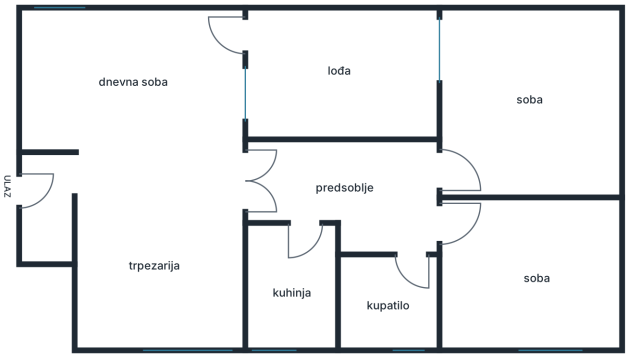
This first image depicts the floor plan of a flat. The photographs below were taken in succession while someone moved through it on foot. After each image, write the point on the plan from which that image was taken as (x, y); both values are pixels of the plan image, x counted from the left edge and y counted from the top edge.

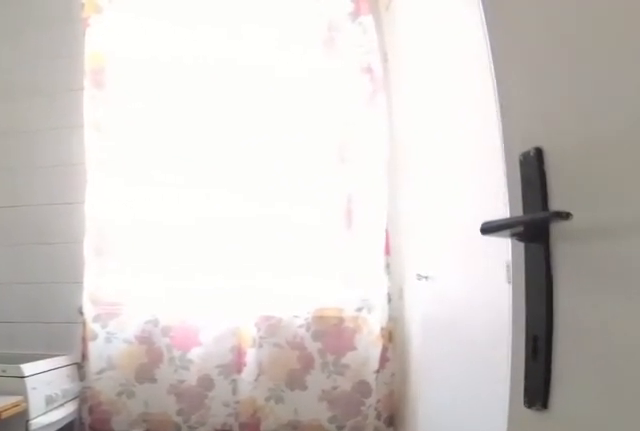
(292, 214)
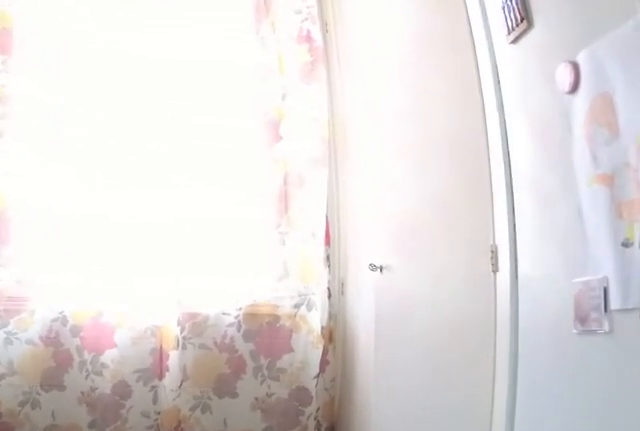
(292, 235)
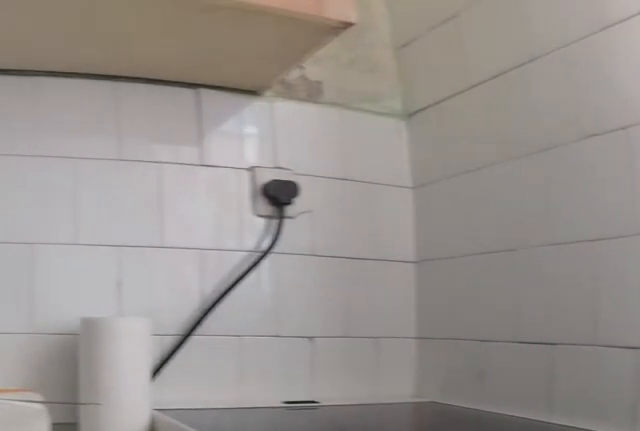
(279, 333)
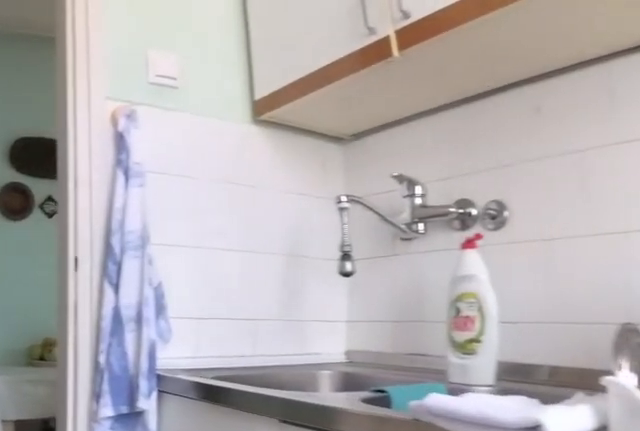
(293, 333)
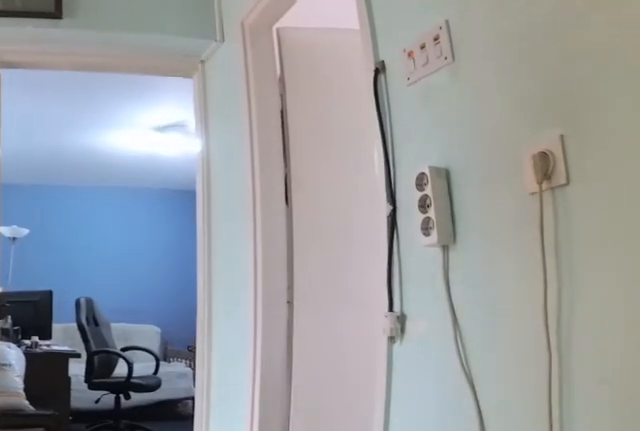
(317, 194)
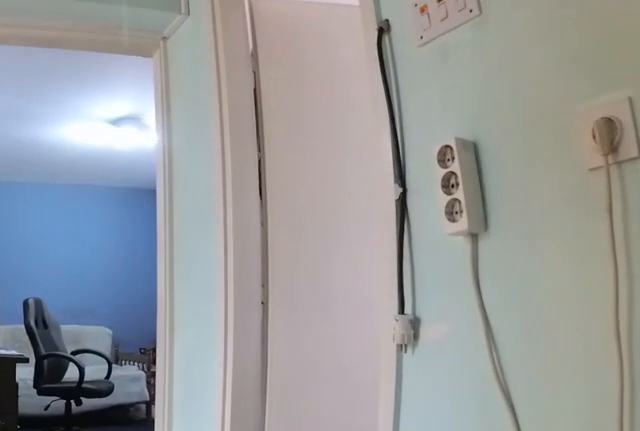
(327, 198)
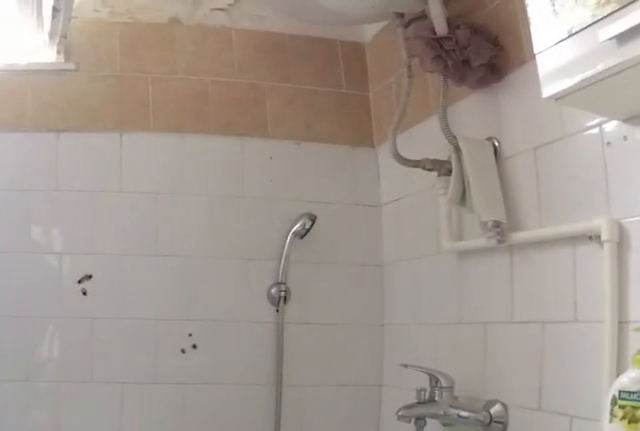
(405, 278)
